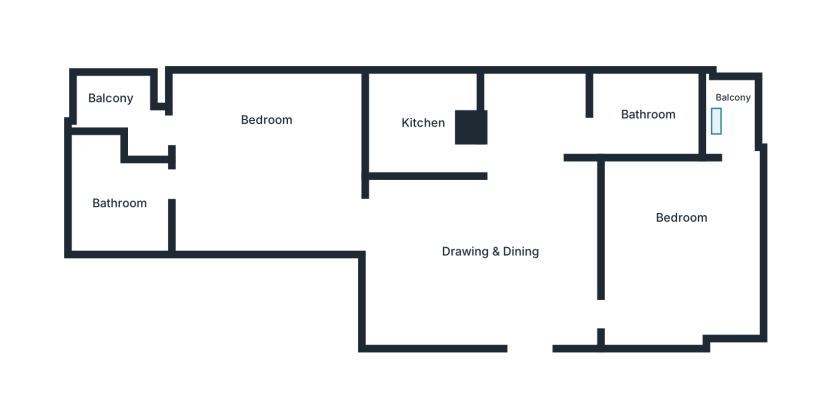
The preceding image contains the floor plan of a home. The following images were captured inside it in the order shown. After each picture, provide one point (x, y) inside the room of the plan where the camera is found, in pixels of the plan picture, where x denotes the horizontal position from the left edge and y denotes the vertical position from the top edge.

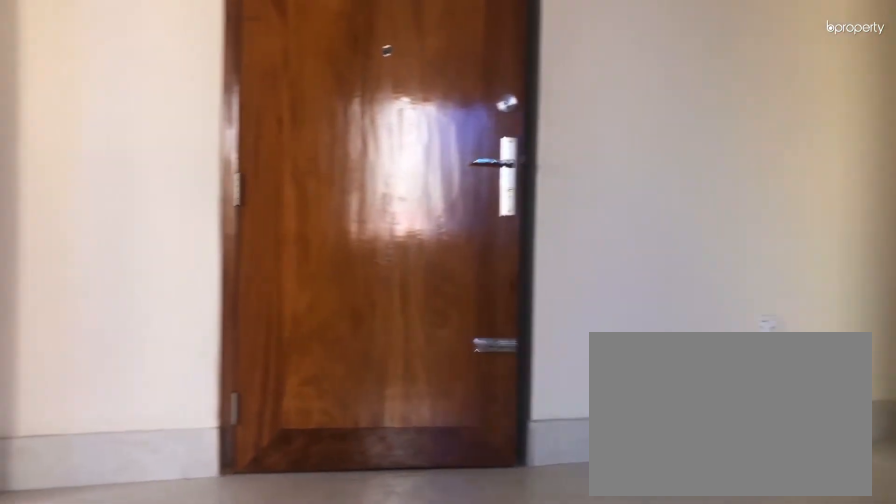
(488, 254)
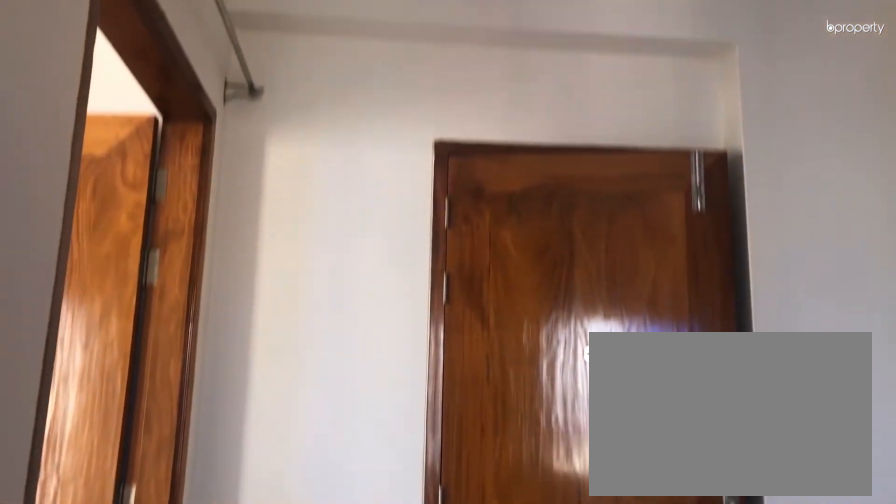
(488, 254)
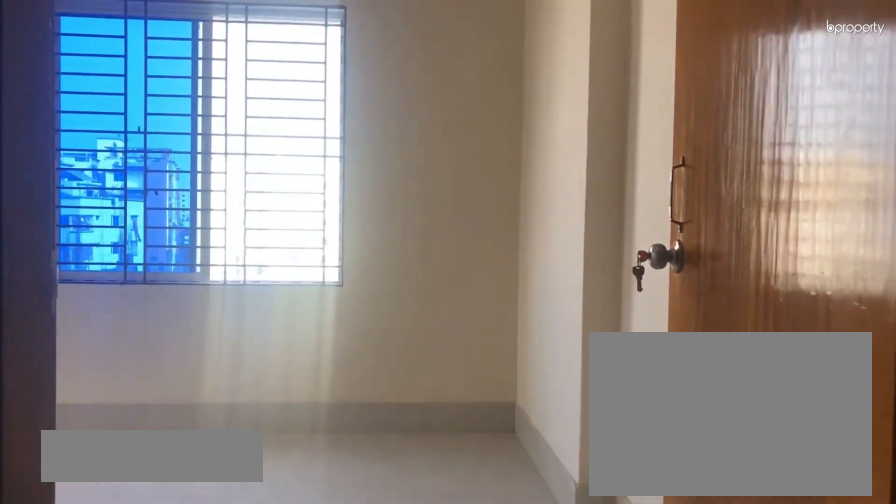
(683, 254)
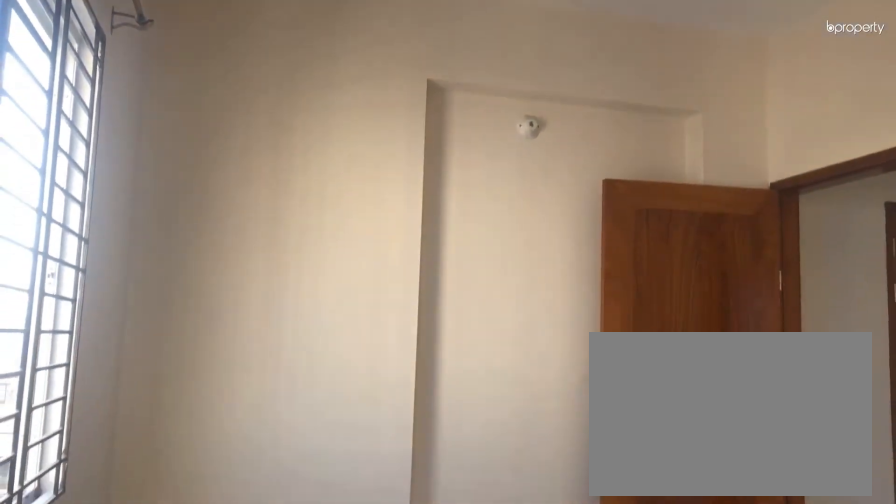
(683, 254)
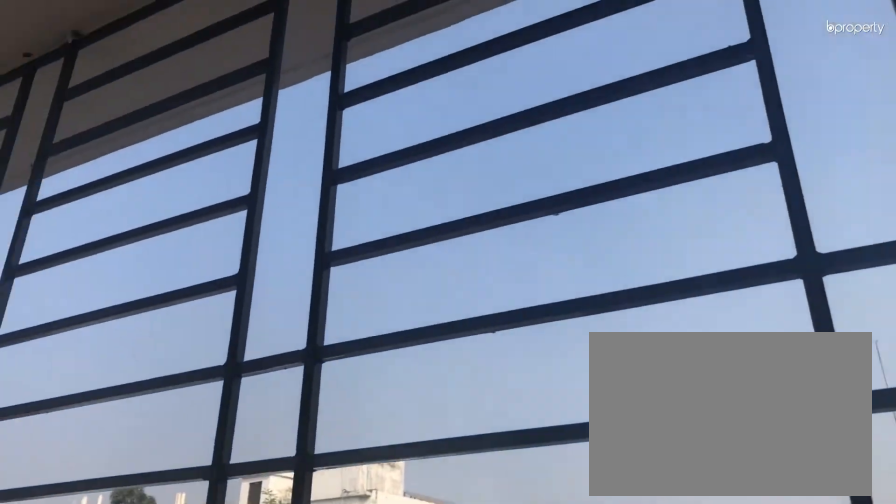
(735, 107)
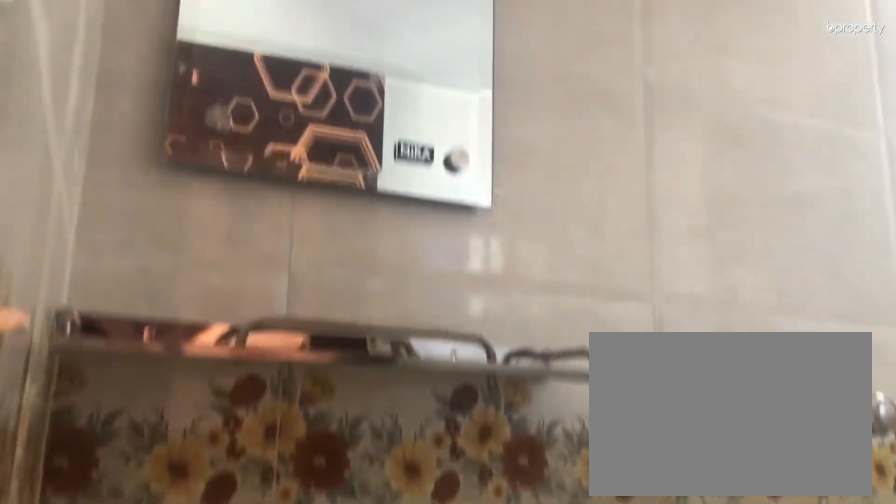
(653, 110)
